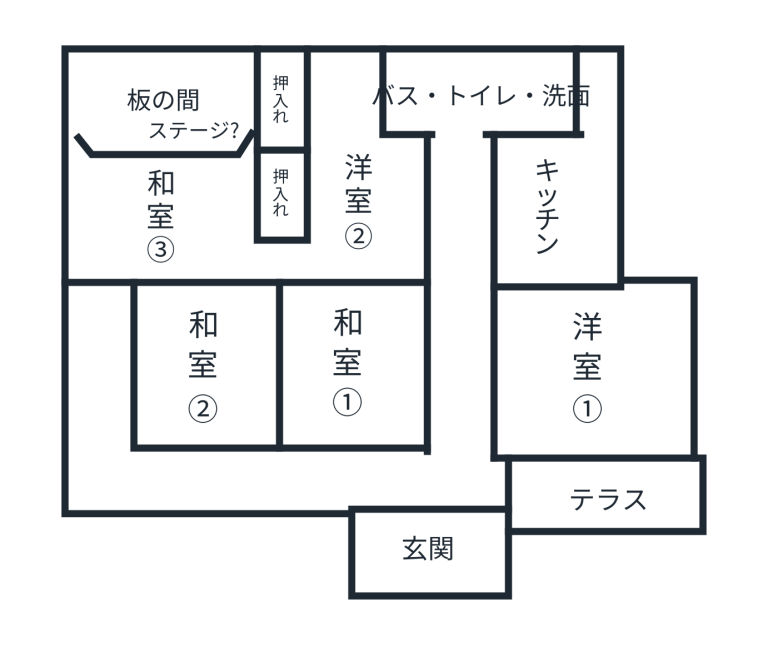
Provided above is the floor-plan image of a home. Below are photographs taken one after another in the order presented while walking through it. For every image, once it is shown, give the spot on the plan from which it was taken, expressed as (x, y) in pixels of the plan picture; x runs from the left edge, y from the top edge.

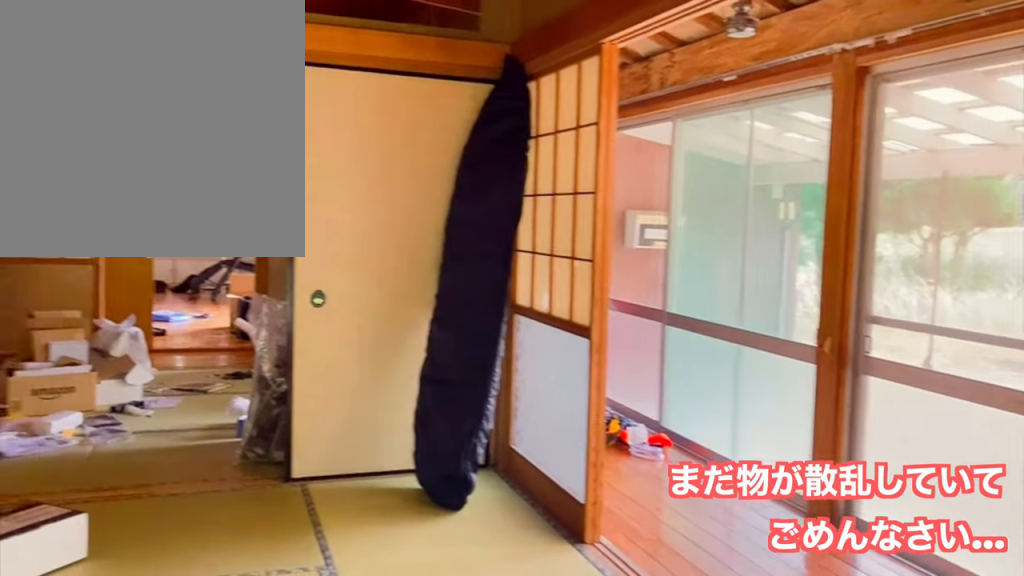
(97, 349)
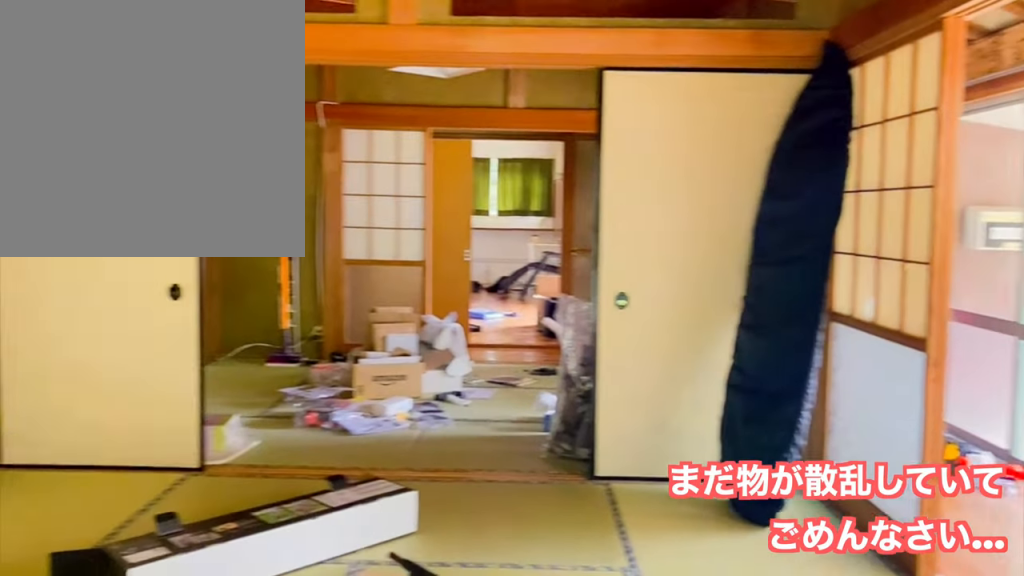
(98, 340)
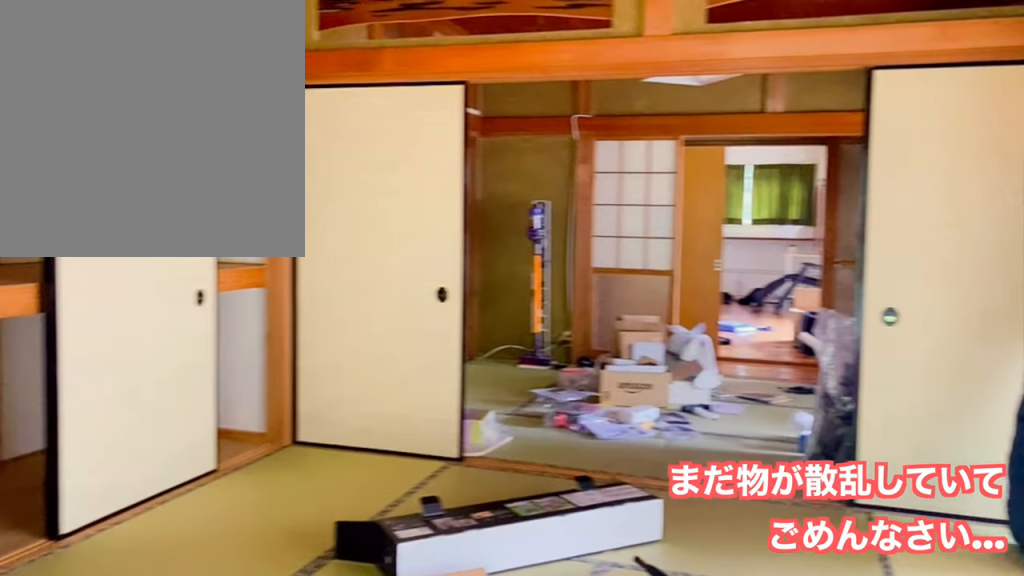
(103, 333)
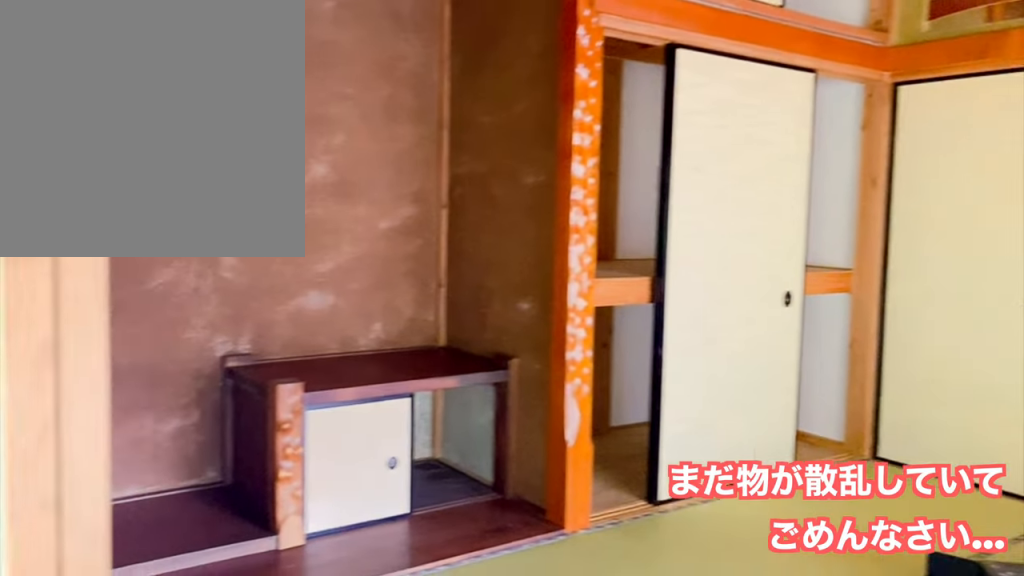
(102, 314)
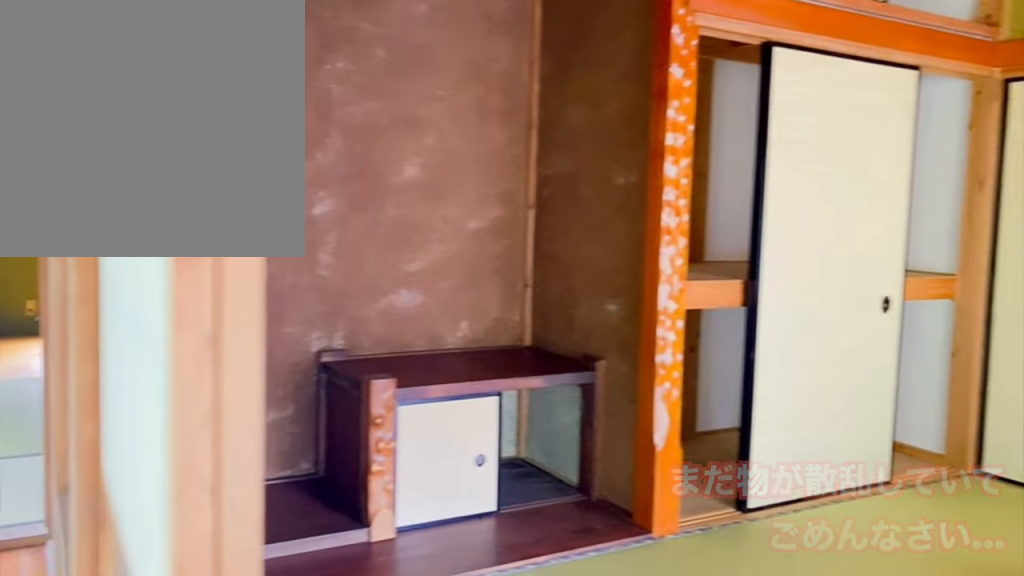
(102, 313)
